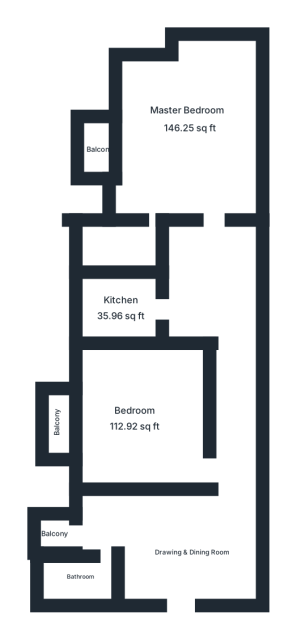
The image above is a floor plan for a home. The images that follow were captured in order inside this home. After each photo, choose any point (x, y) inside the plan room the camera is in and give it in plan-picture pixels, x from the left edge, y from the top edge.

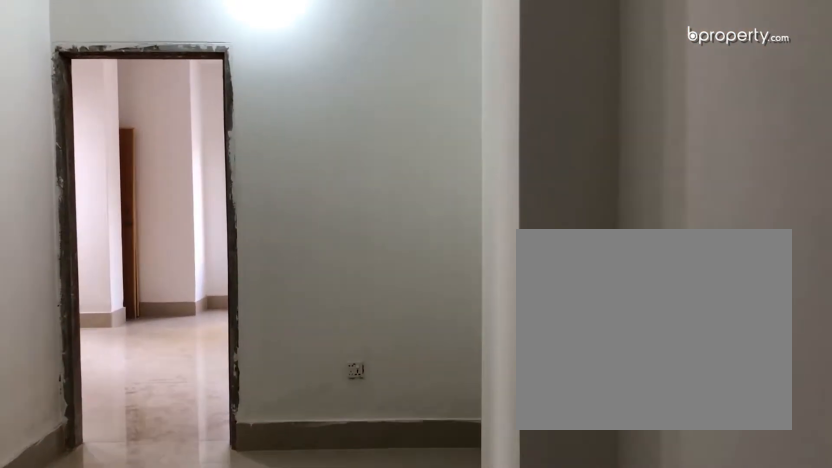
(215, 299)
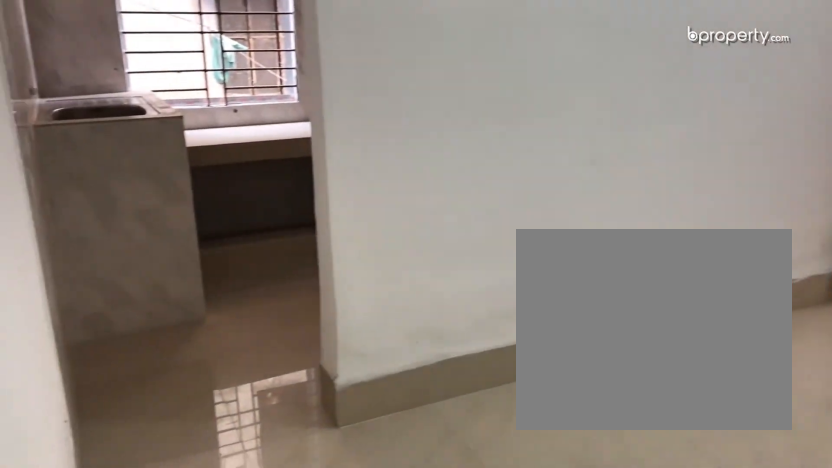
(215, 299)
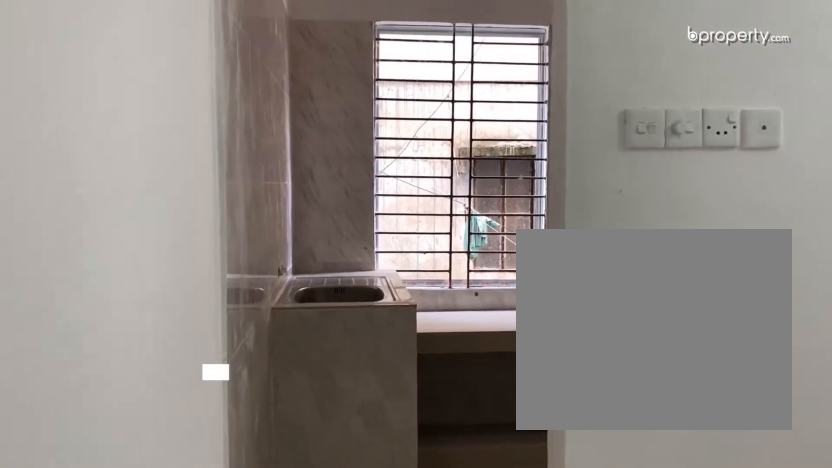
(121, 307)
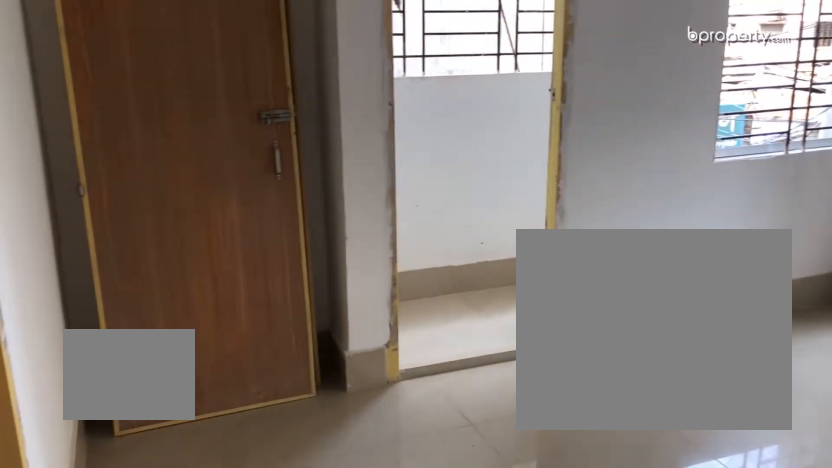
(164, 146)
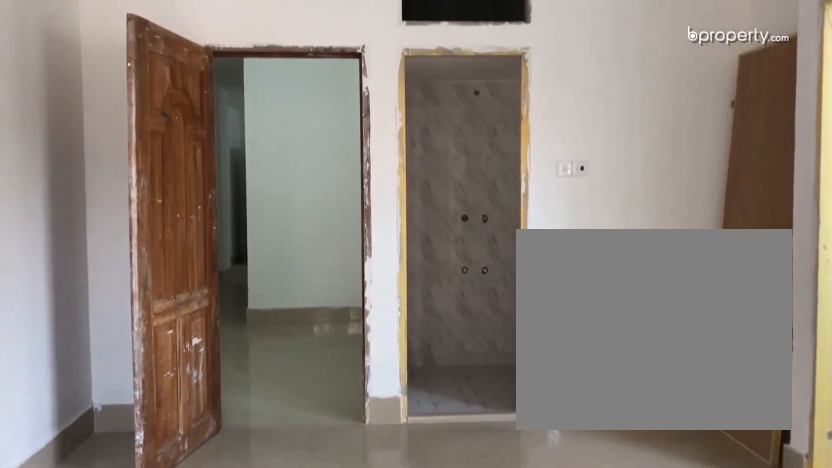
(164, 146)
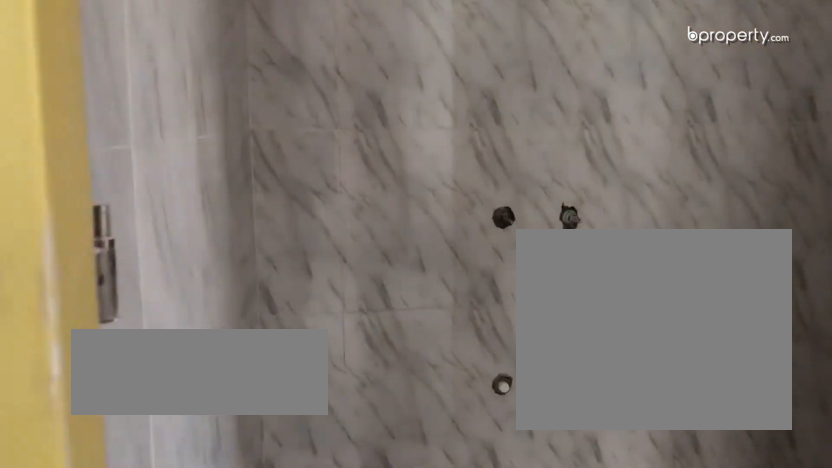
(122, 248)
